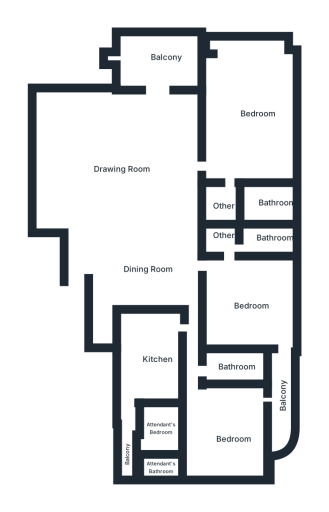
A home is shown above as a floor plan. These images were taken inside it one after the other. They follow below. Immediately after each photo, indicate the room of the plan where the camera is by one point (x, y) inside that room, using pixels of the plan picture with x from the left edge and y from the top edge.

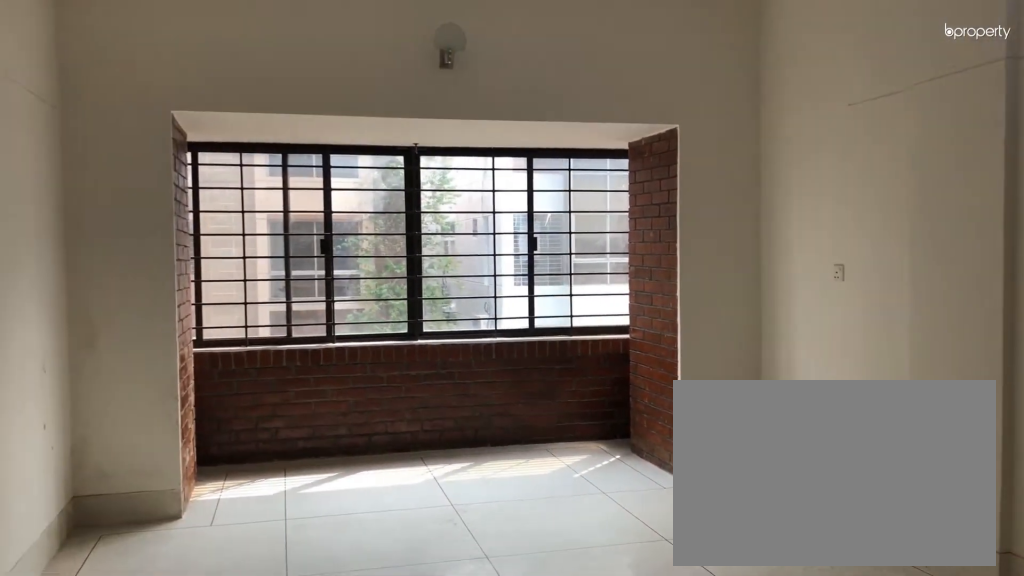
(247, 103)
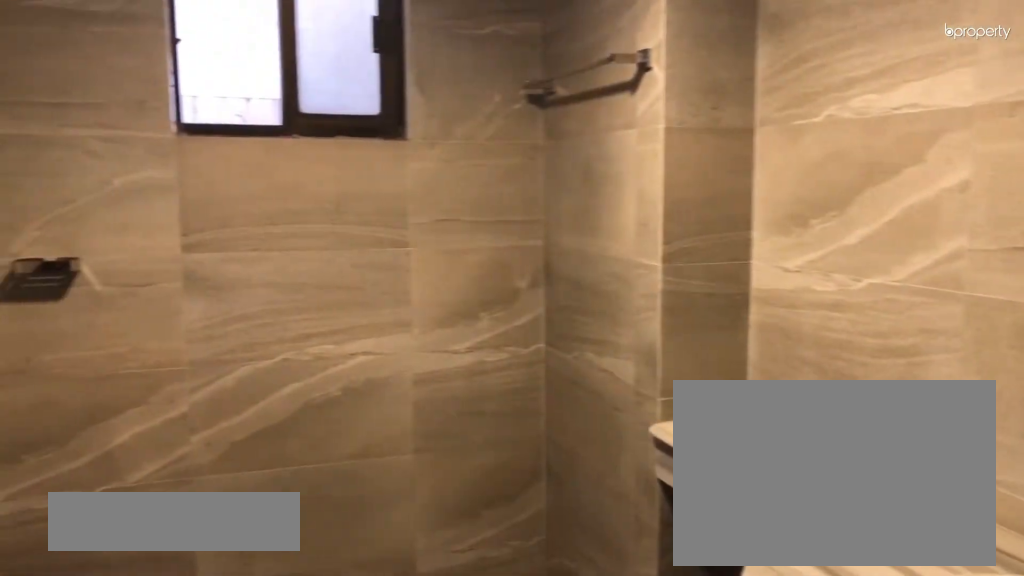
(250, 203)
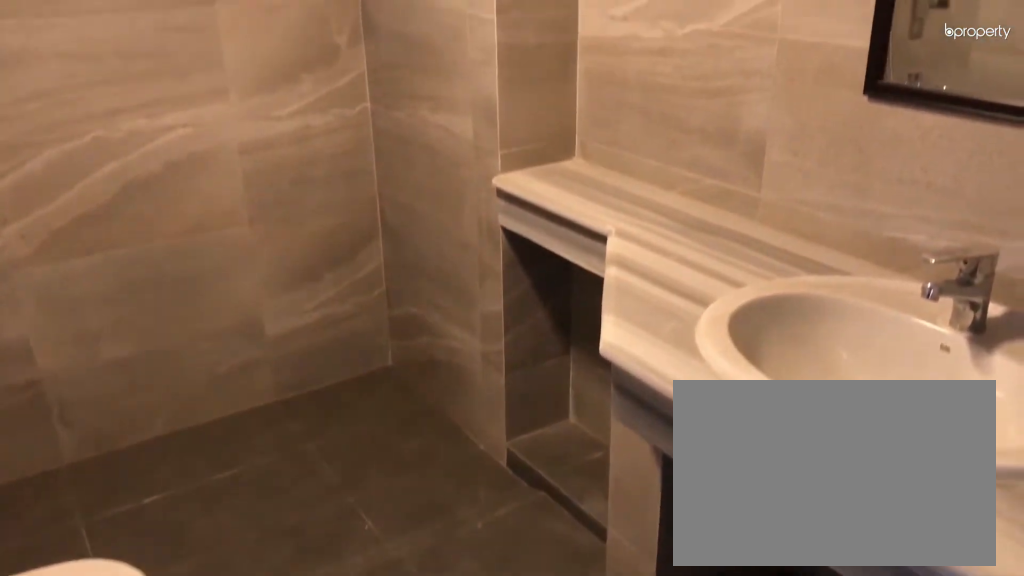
(250, 203)
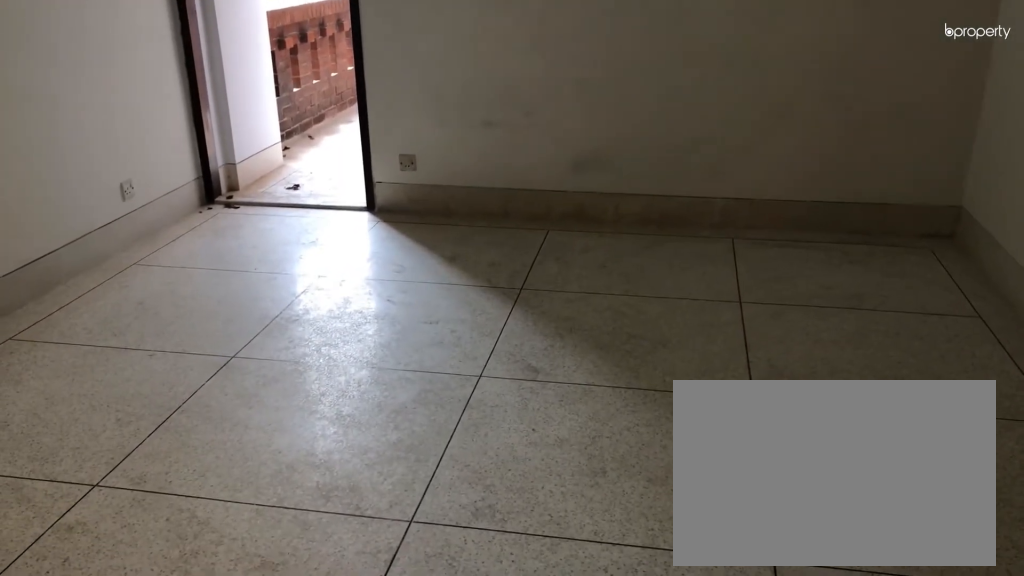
(252, 304)
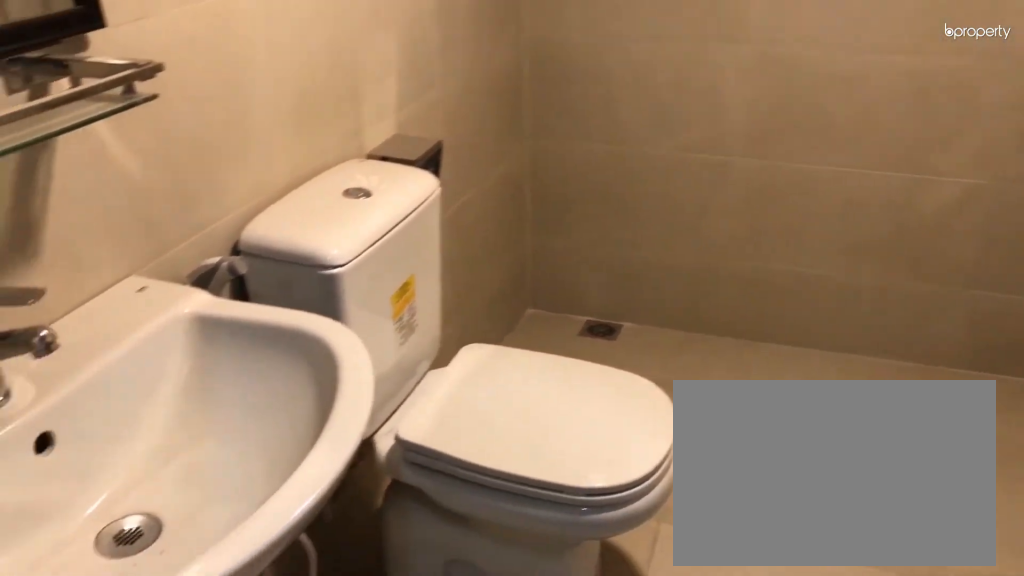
(268, 238)
